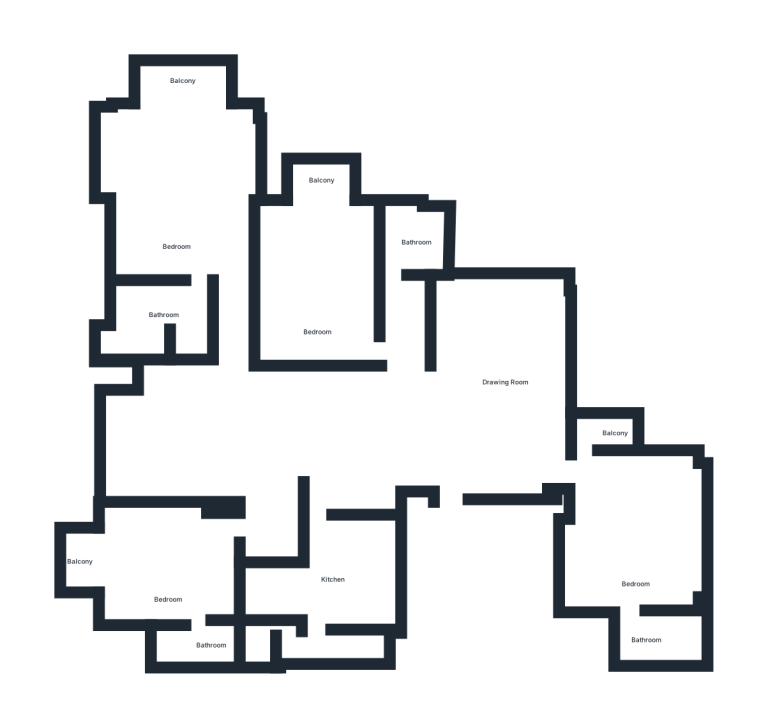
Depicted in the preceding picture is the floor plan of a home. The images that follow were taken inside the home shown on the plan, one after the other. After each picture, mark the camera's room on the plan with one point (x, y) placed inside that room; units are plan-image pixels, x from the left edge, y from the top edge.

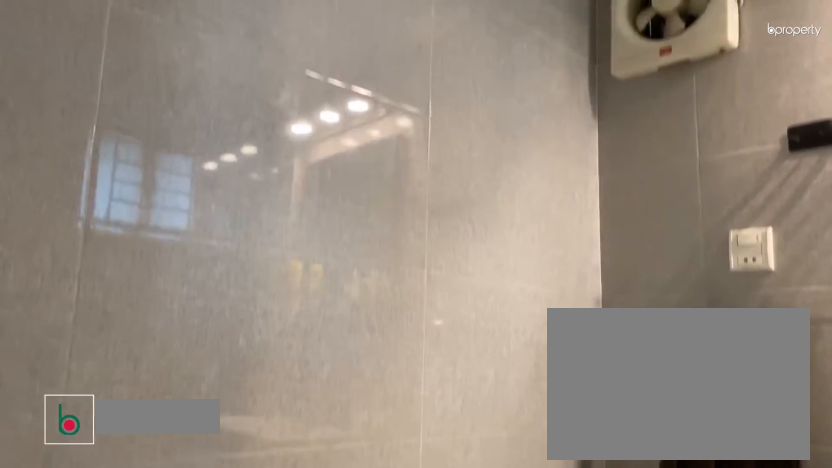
(194, 644)
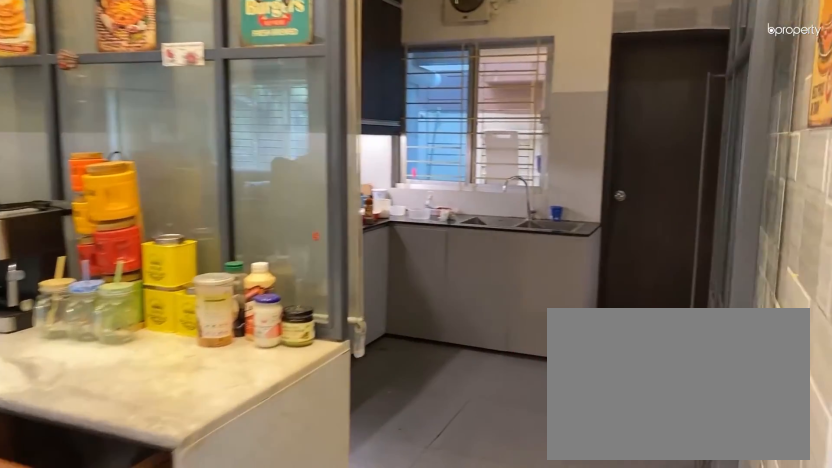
(331, 495)
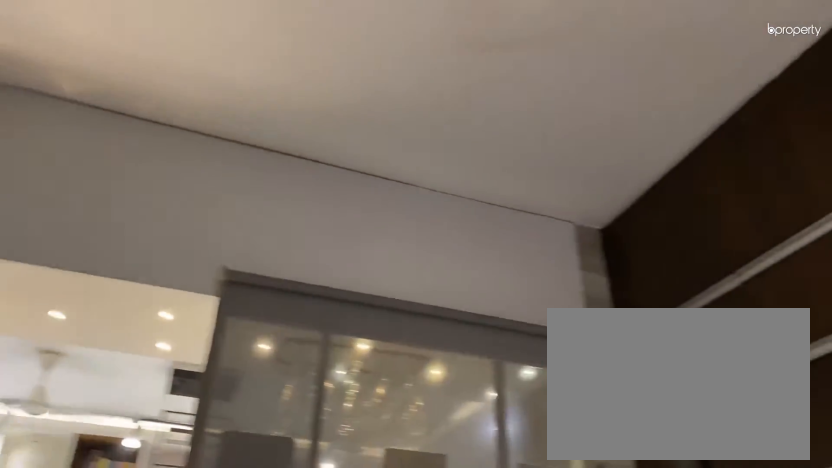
(336, 572)
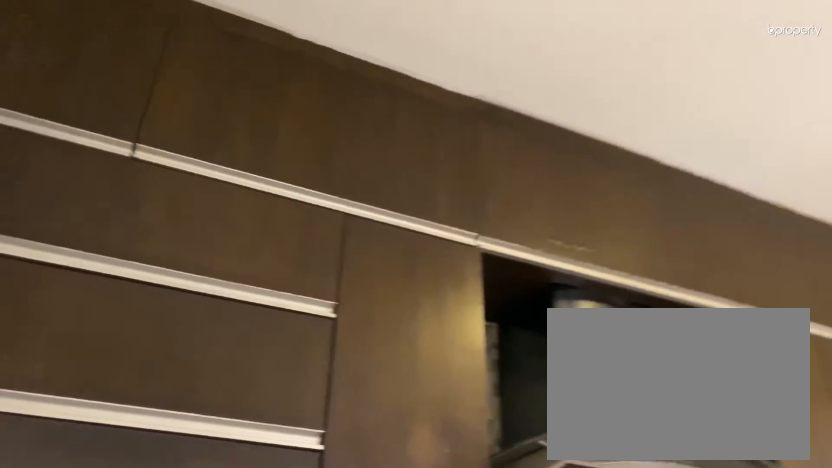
(336, 572)
